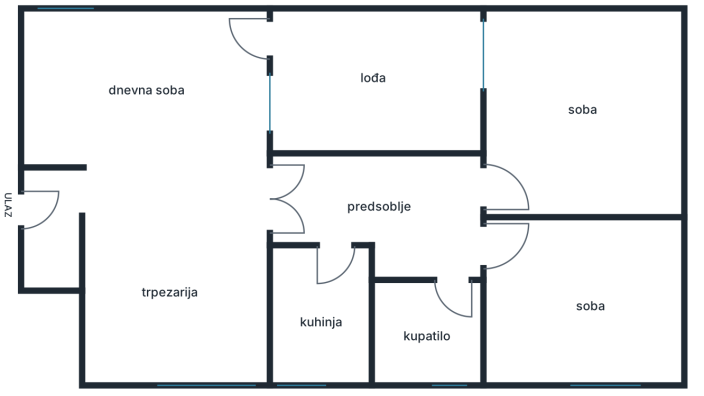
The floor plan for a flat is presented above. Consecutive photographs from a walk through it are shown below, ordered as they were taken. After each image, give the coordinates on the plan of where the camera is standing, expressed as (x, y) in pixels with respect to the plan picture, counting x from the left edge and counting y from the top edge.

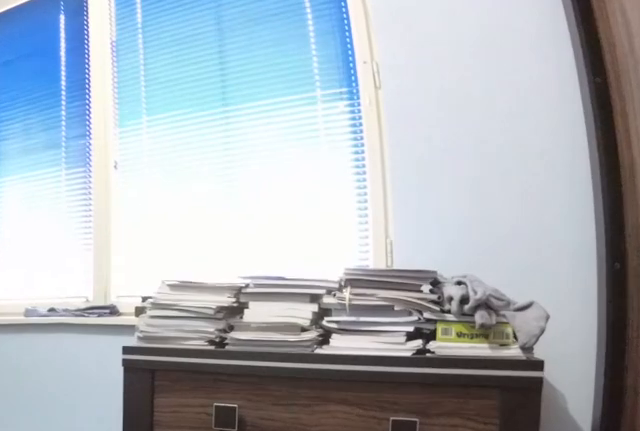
(530, 298)
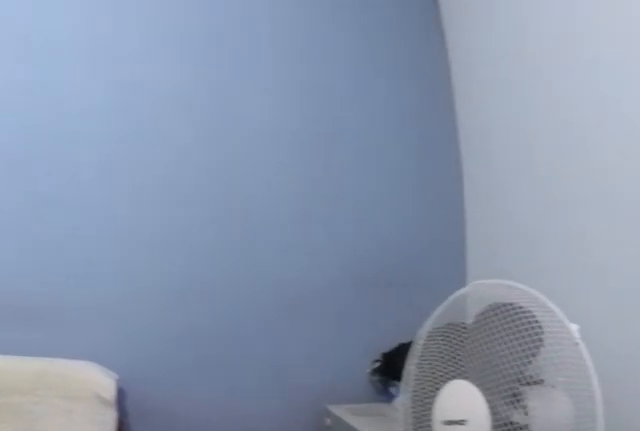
(606, 347)
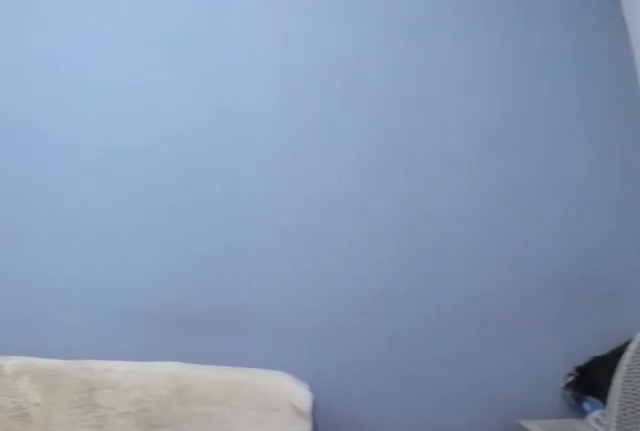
(607, 351)
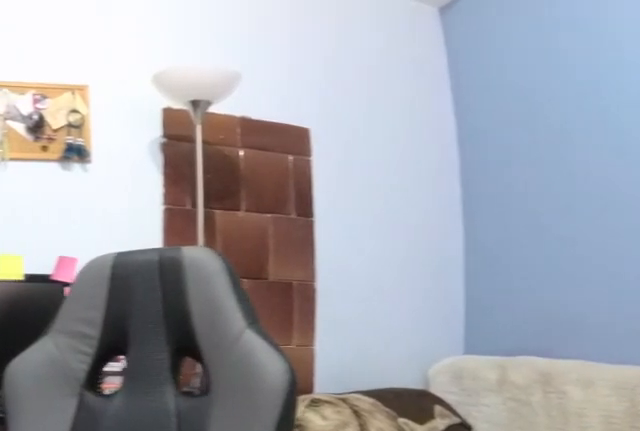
(619, 358)
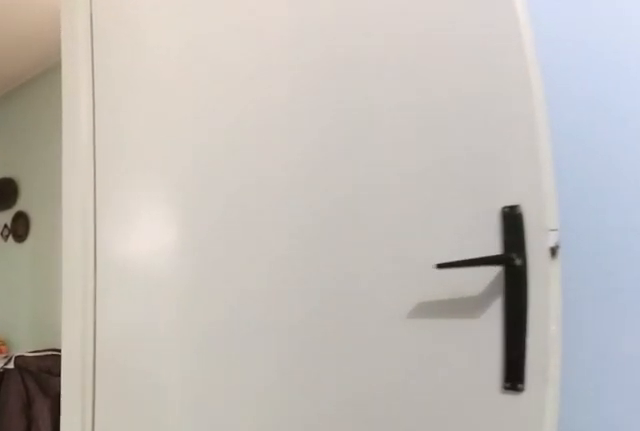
(560, 280)
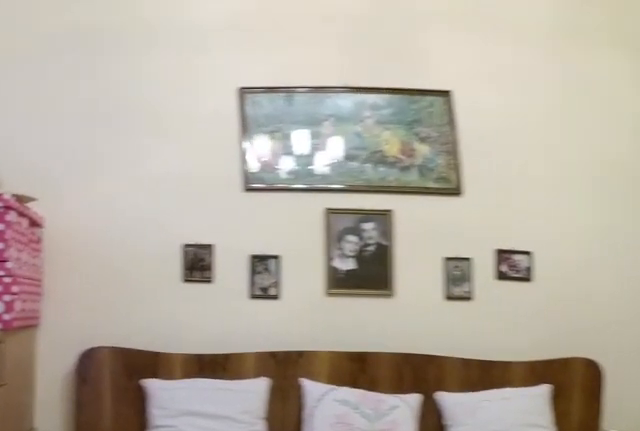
(606, 197)
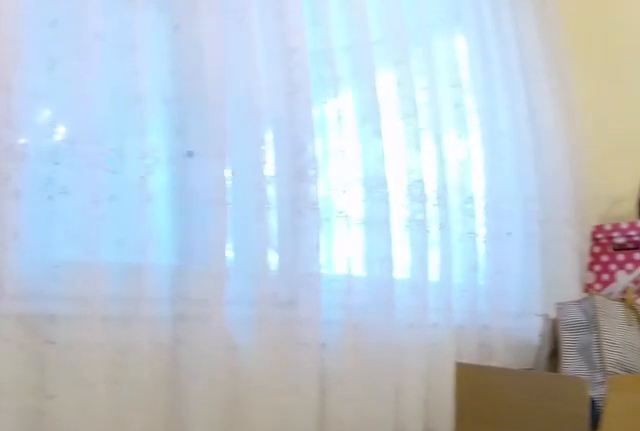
(615, 186)
